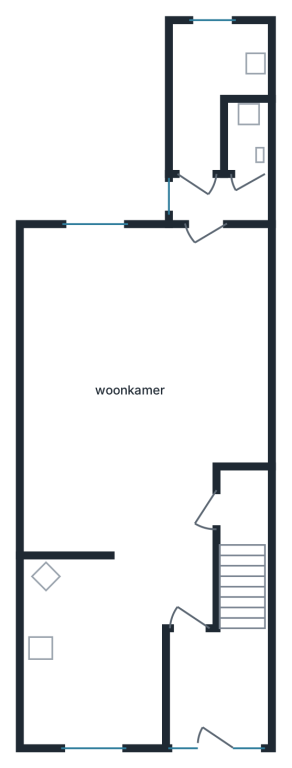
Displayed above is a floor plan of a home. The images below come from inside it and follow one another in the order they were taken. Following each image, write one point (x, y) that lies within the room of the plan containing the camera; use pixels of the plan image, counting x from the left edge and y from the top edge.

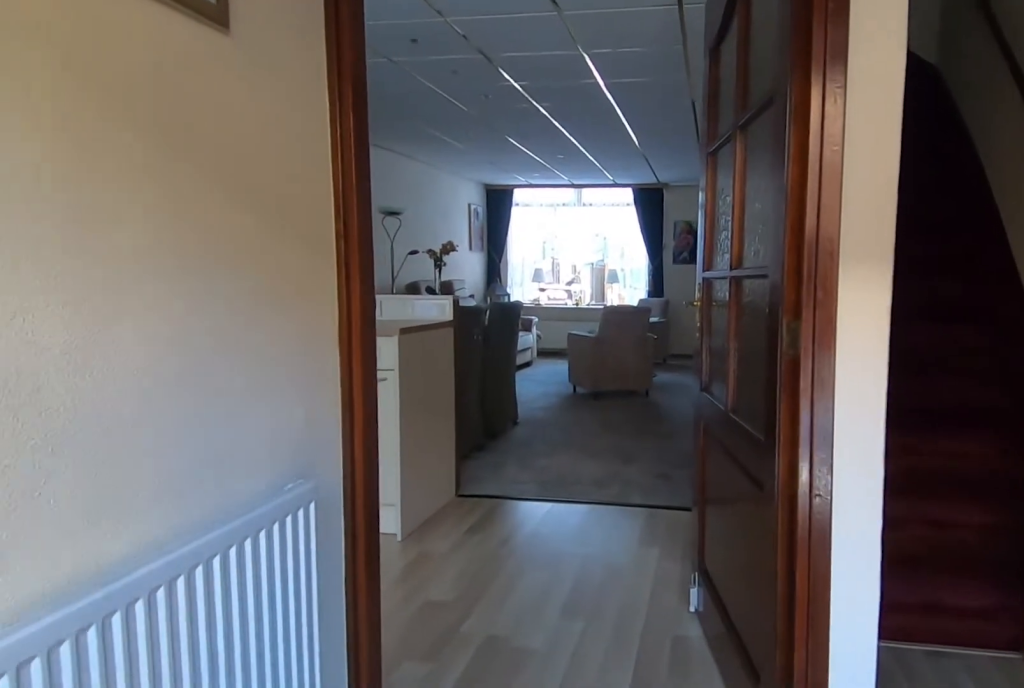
(215, 686)
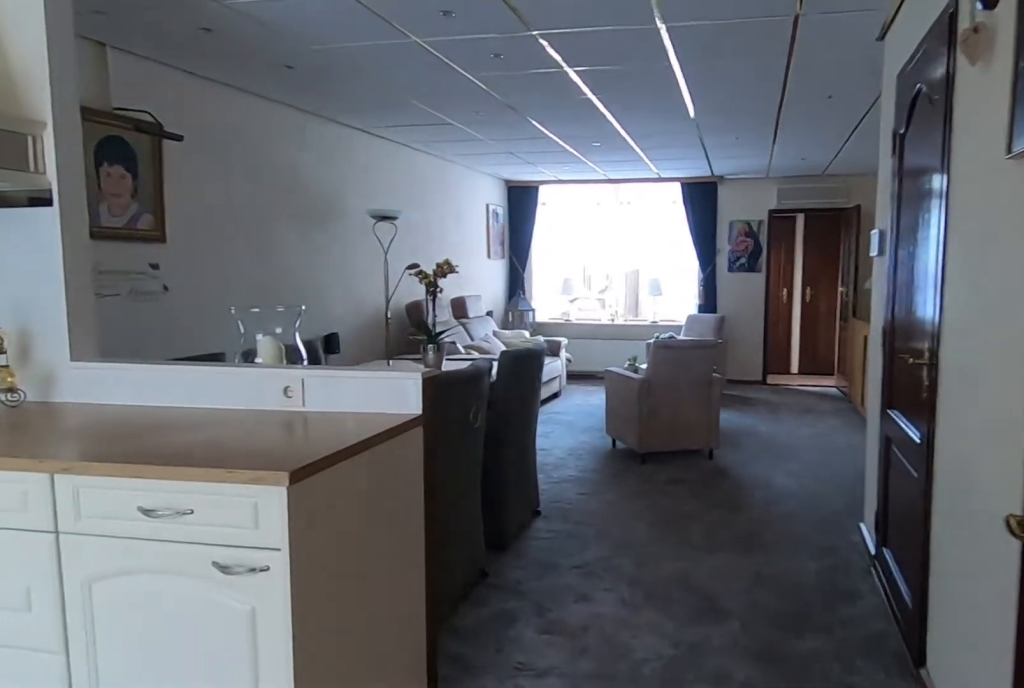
(124, 435)
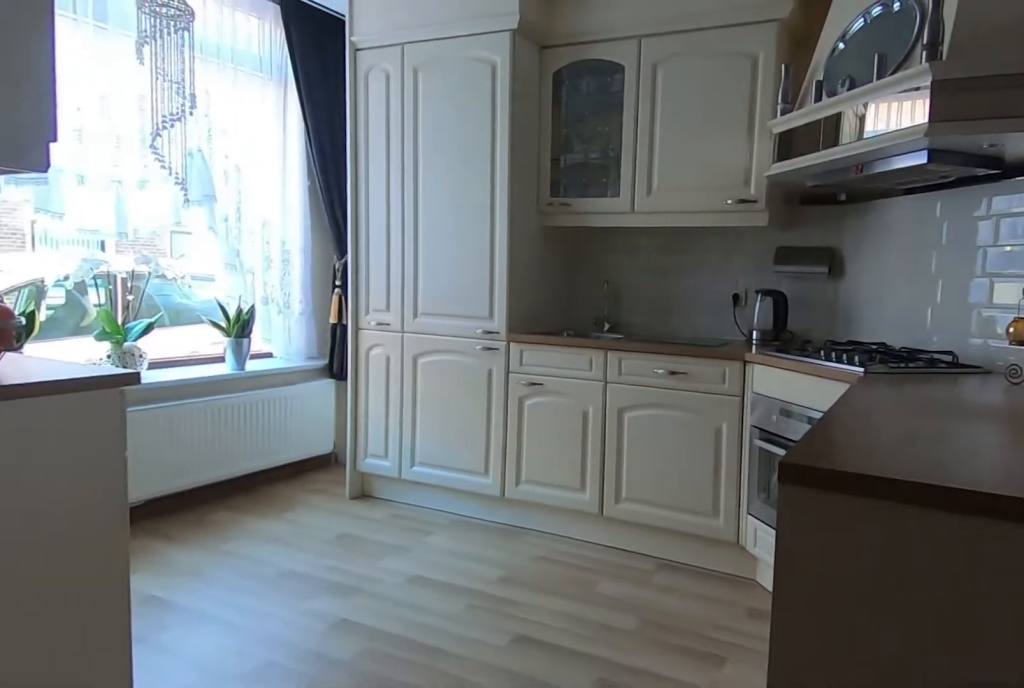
(89, 655)
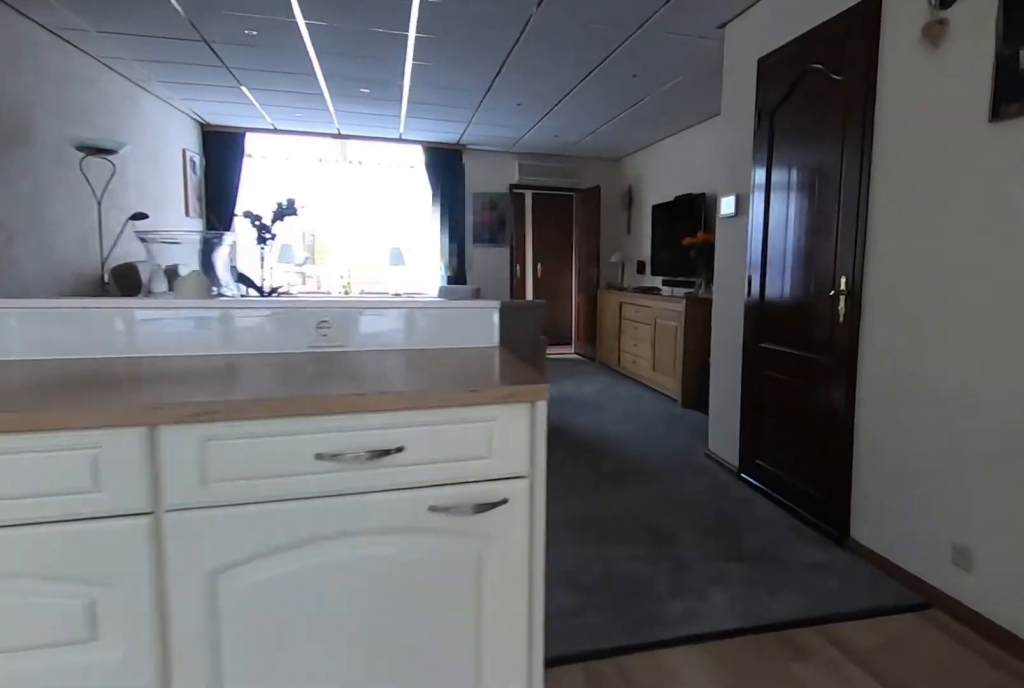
(89, 655)
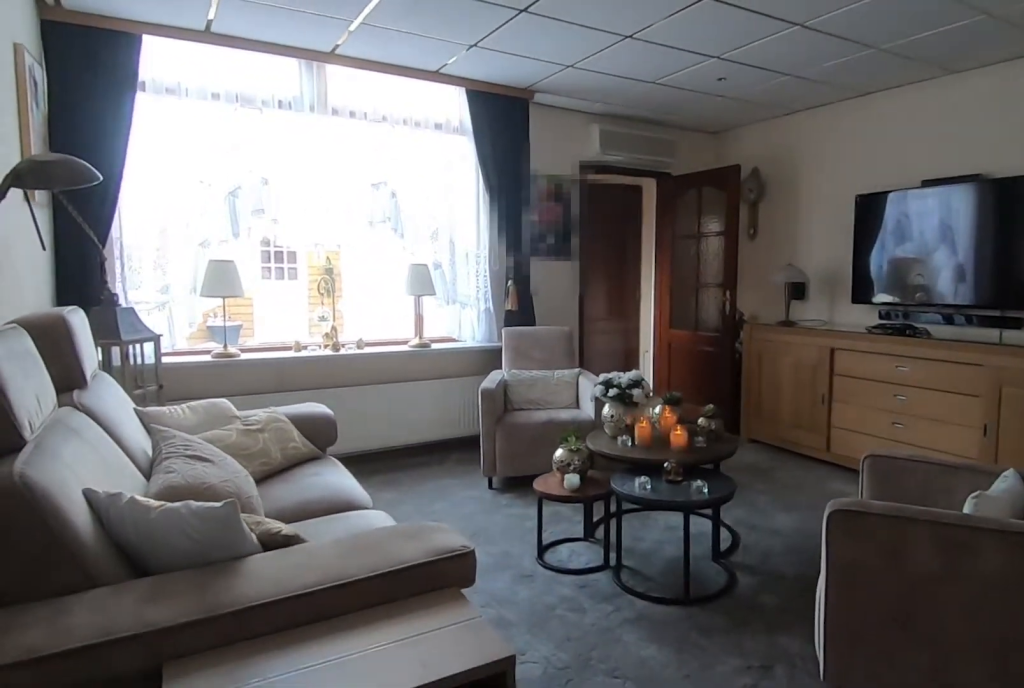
(122, 435)
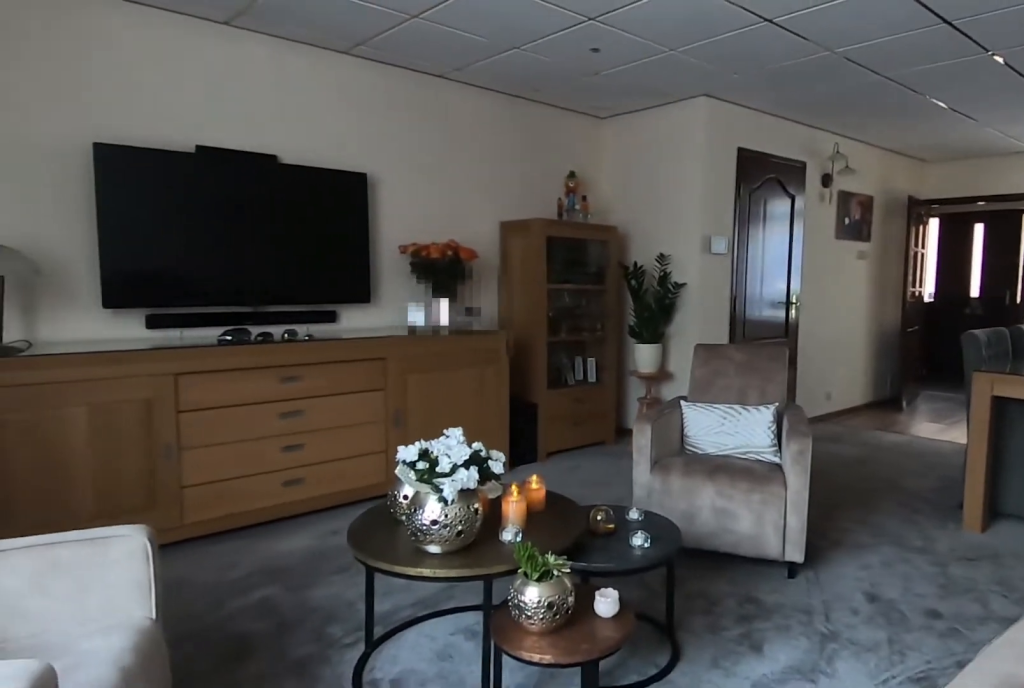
(122, 435)
